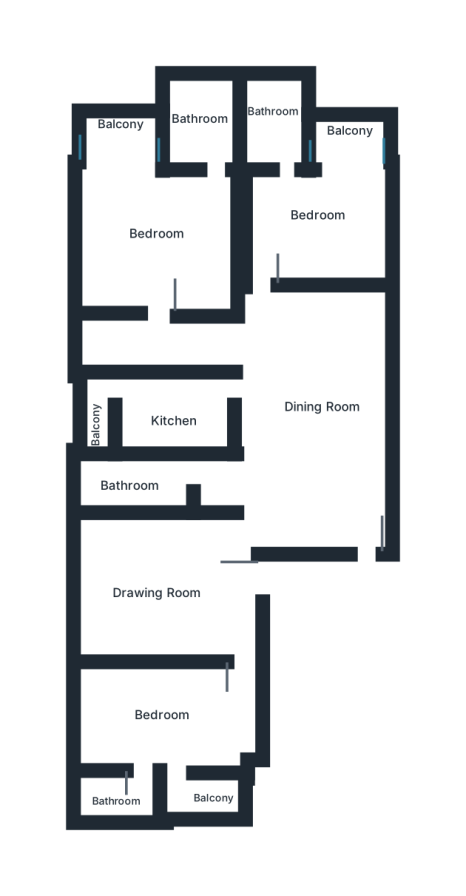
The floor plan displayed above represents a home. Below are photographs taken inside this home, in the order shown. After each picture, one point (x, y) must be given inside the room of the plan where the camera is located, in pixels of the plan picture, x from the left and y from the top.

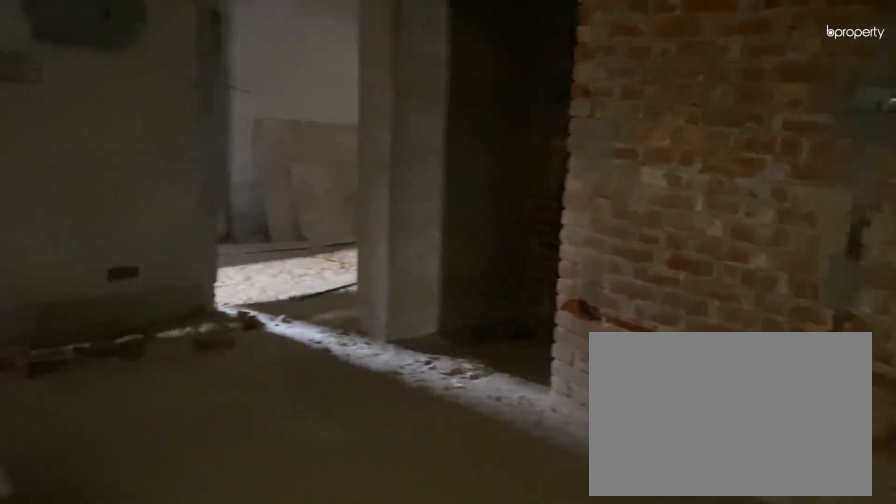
(321, 406)
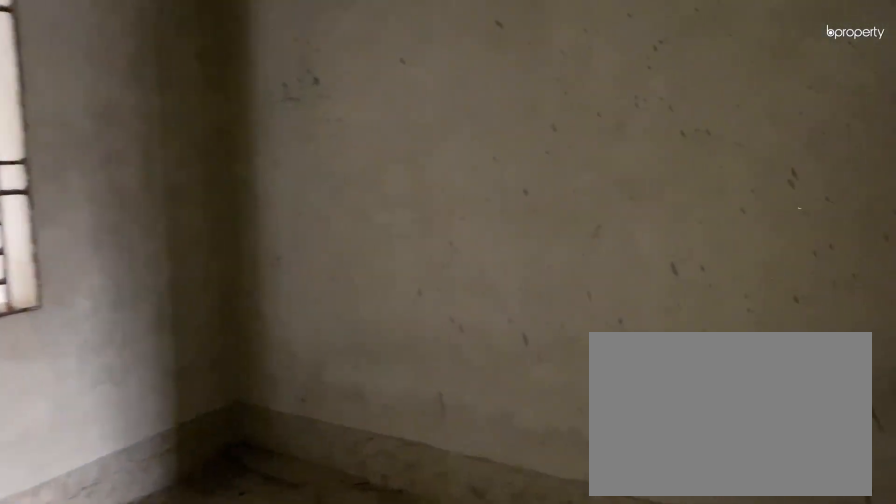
(151, 587)
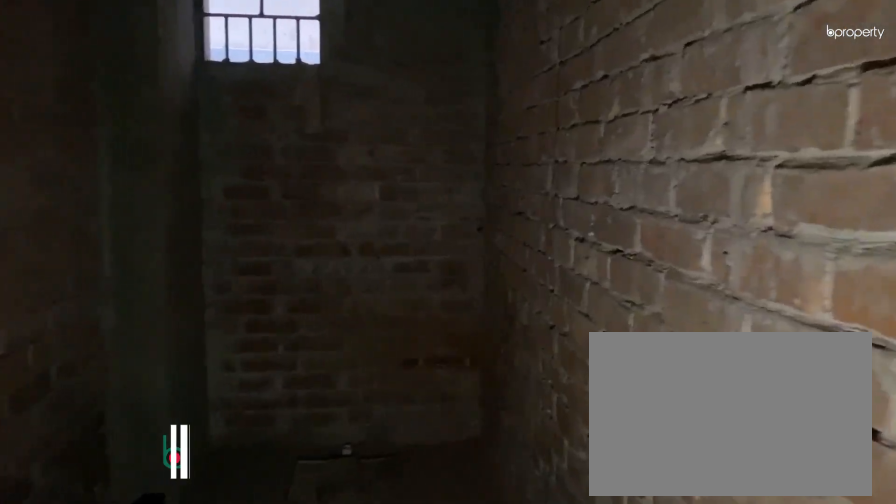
(133, 482)
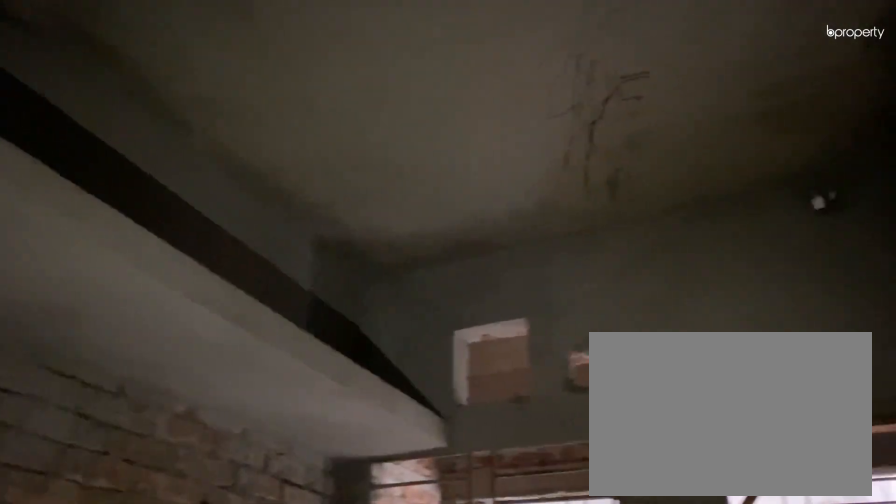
(180, 417)
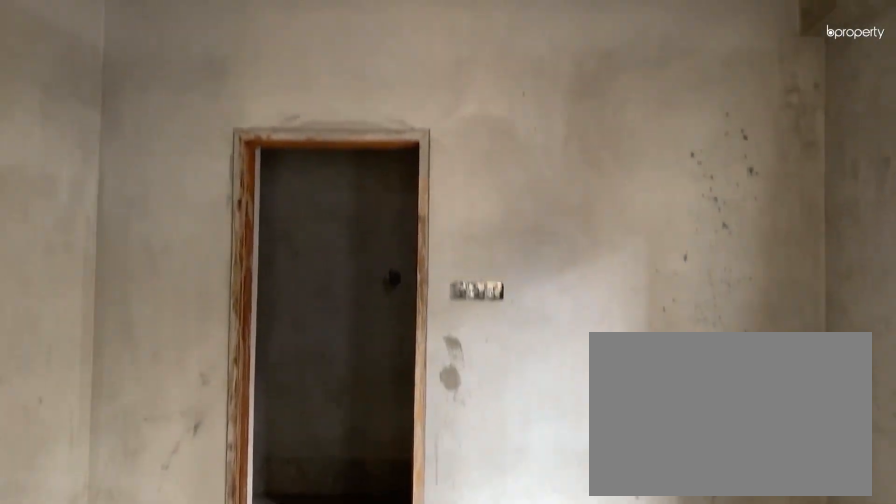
(151, 241)
